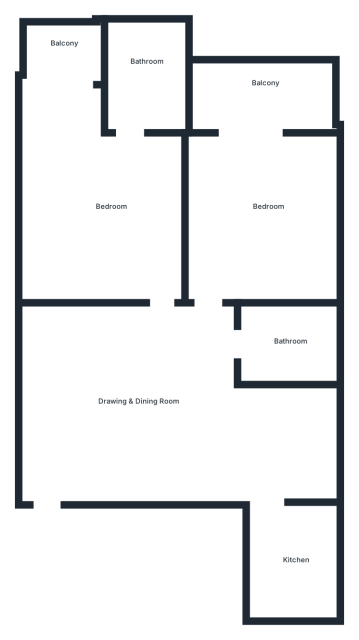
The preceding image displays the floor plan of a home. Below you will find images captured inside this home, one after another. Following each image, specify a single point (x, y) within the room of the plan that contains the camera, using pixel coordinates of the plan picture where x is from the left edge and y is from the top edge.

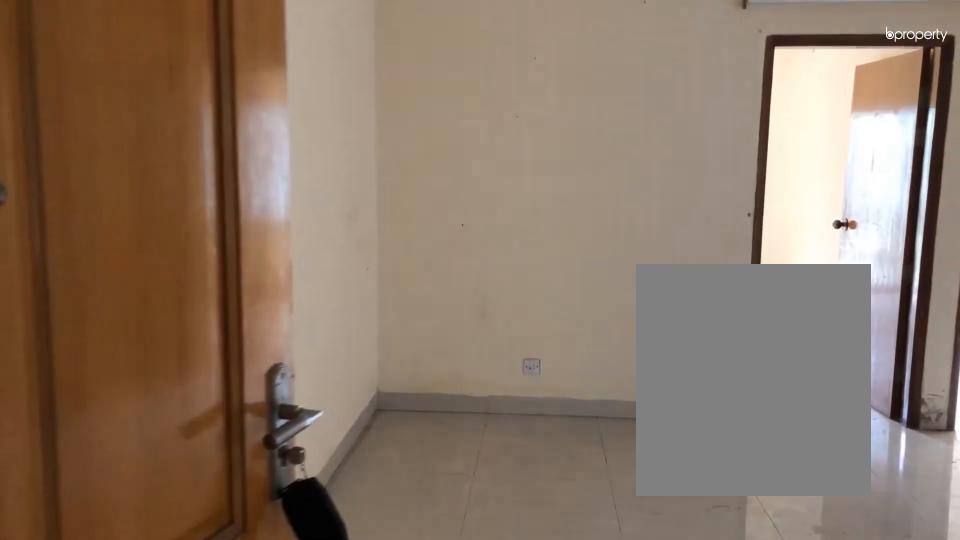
(145, 416)
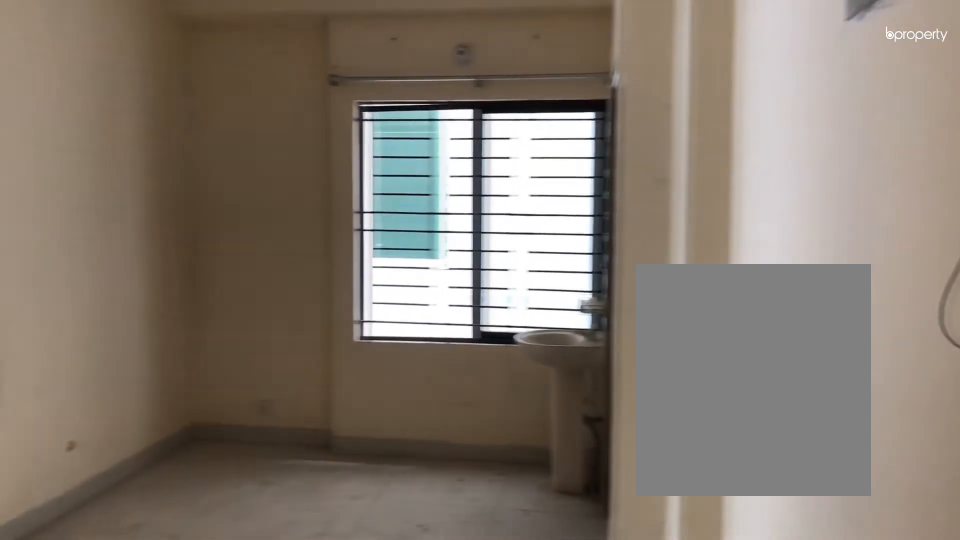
(145, 416)
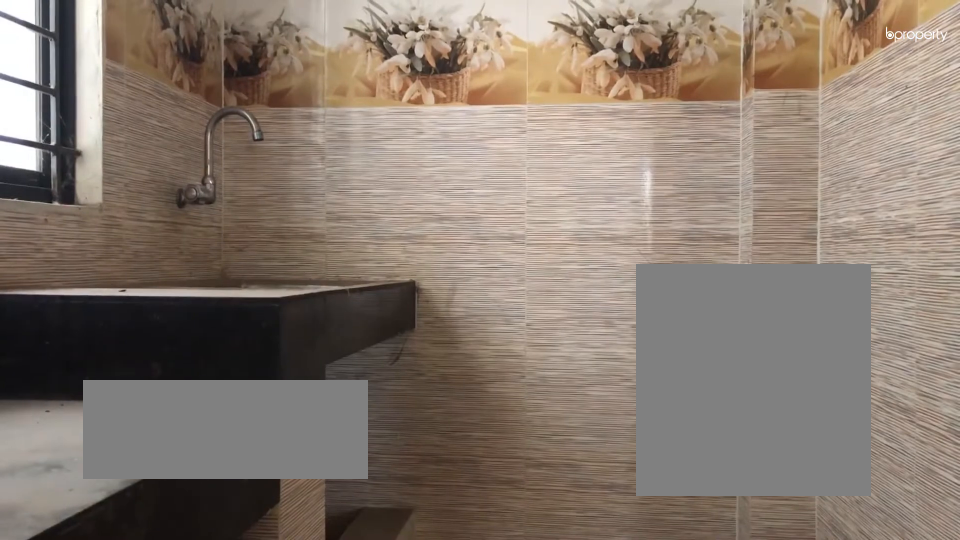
(294, 566)
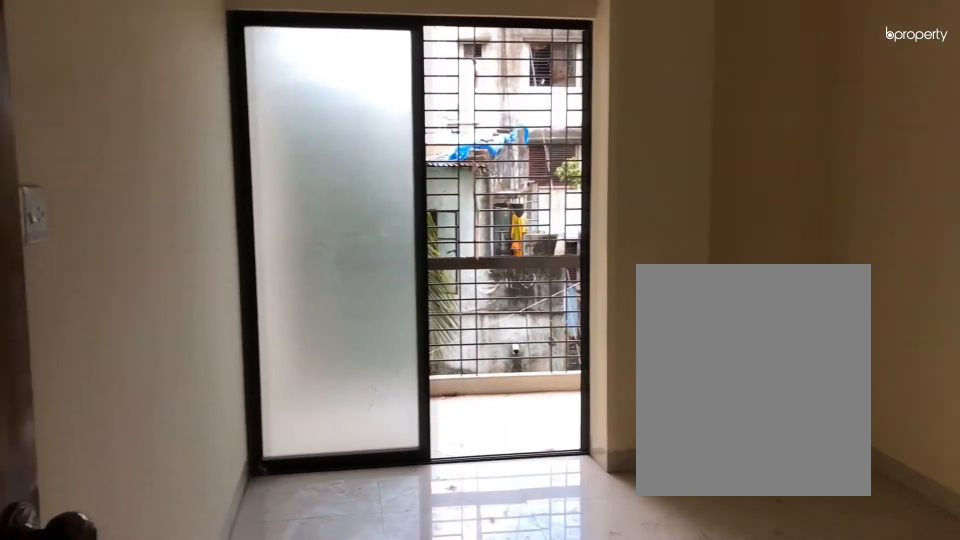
(268, 212)
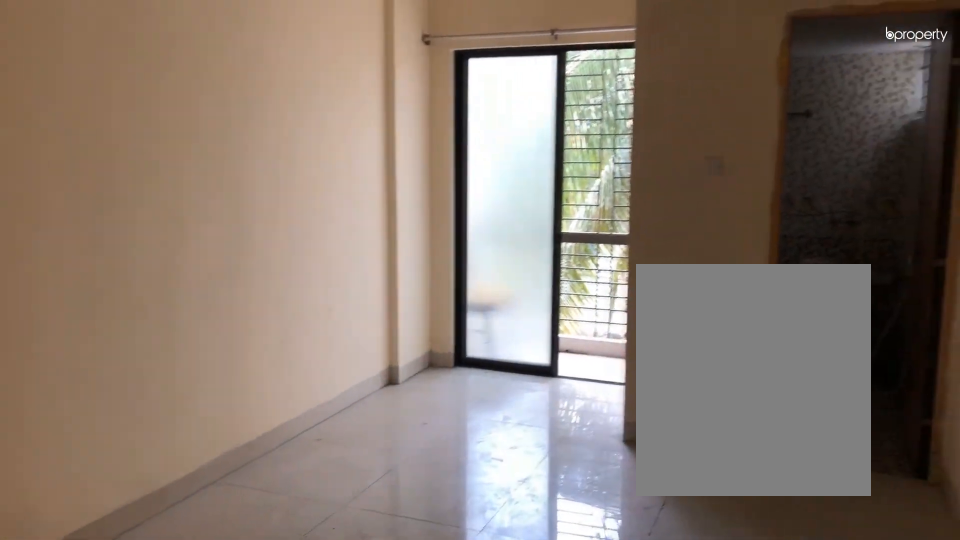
(116, 214)
